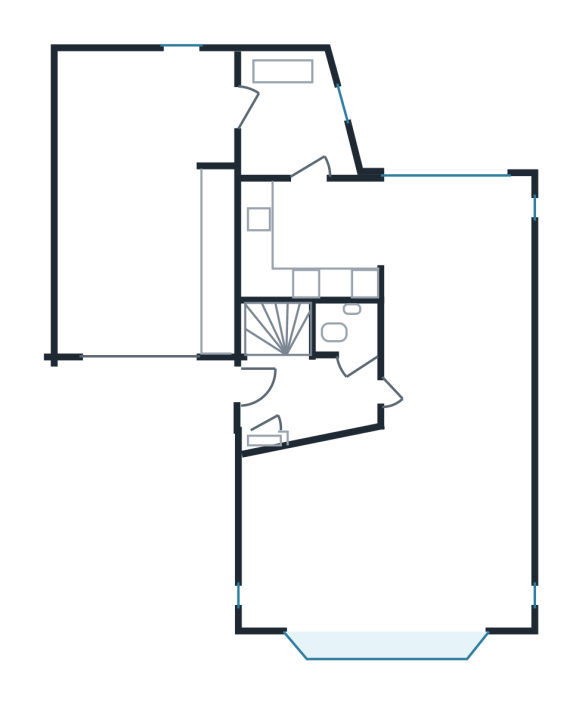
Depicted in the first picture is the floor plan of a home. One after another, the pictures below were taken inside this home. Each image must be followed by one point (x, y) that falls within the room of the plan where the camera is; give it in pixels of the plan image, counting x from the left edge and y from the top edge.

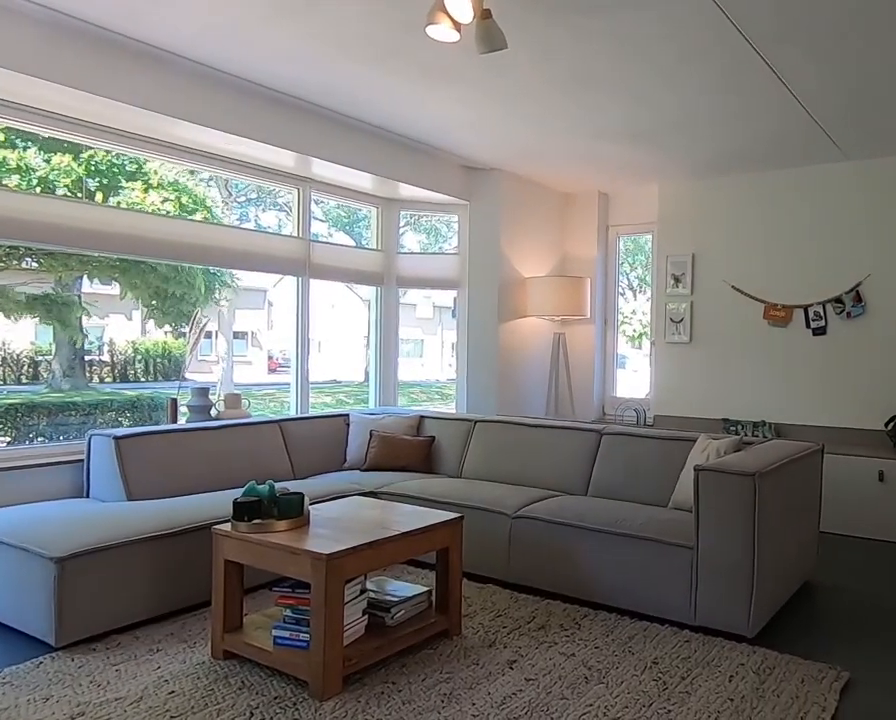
(389, 538)
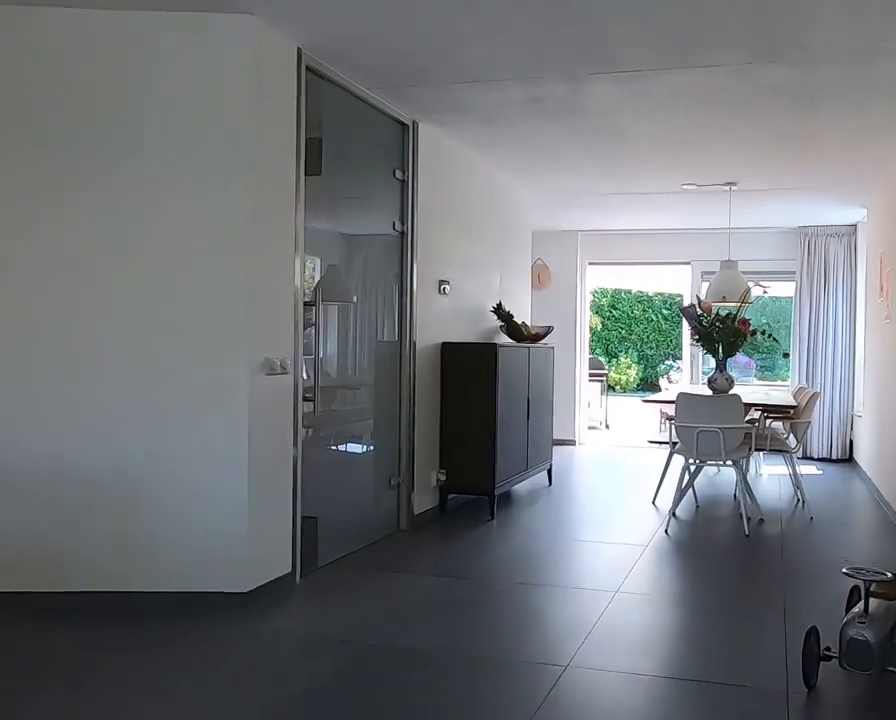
(389, 538)
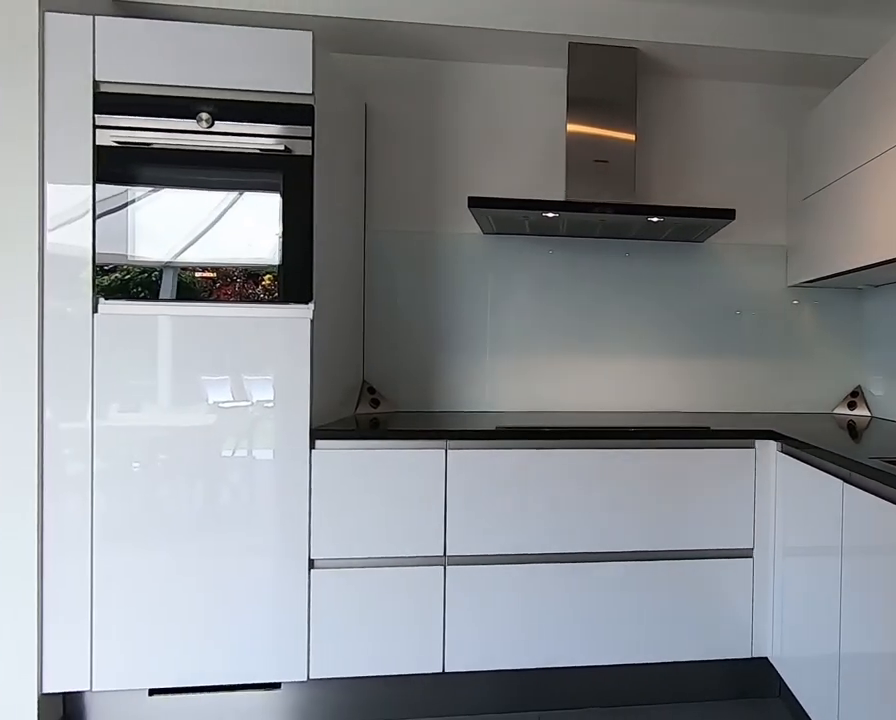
(327, 222)
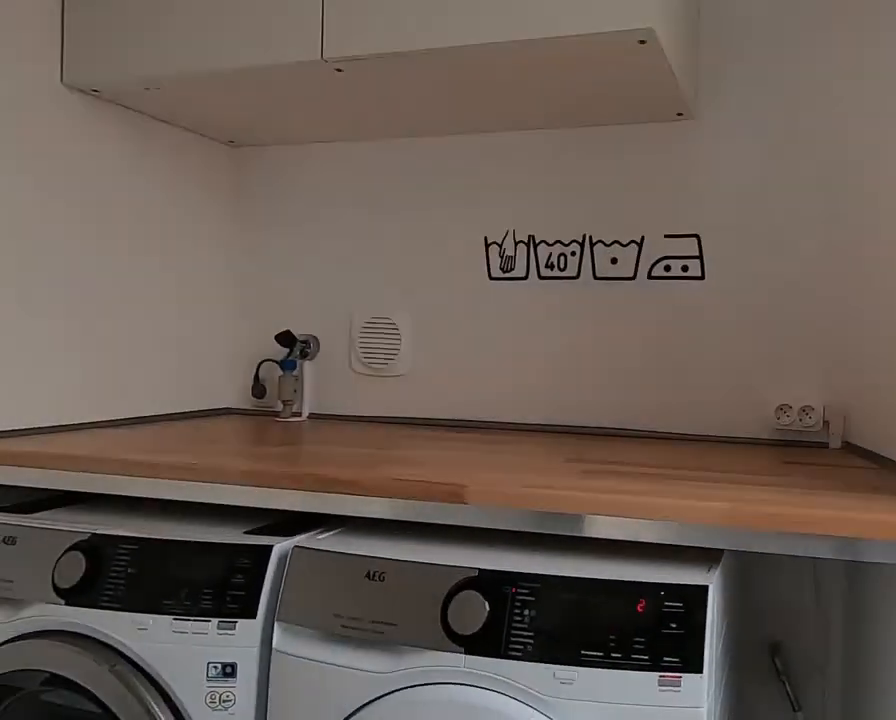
(290, 117)
